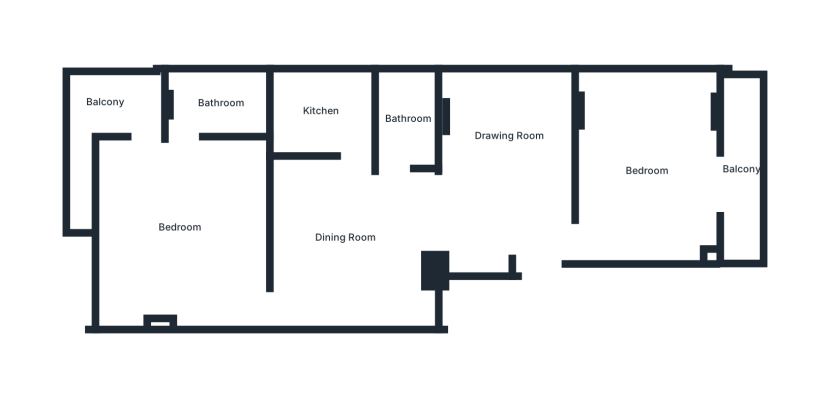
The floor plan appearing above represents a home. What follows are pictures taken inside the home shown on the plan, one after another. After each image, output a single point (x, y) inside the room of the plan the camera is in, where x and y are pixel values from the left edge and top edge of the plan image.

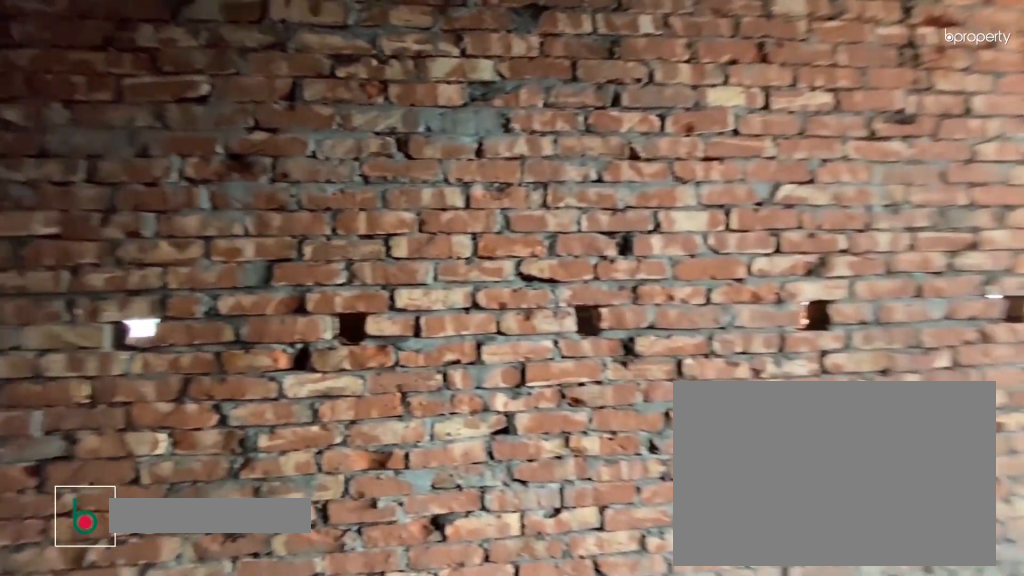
(349, 235)
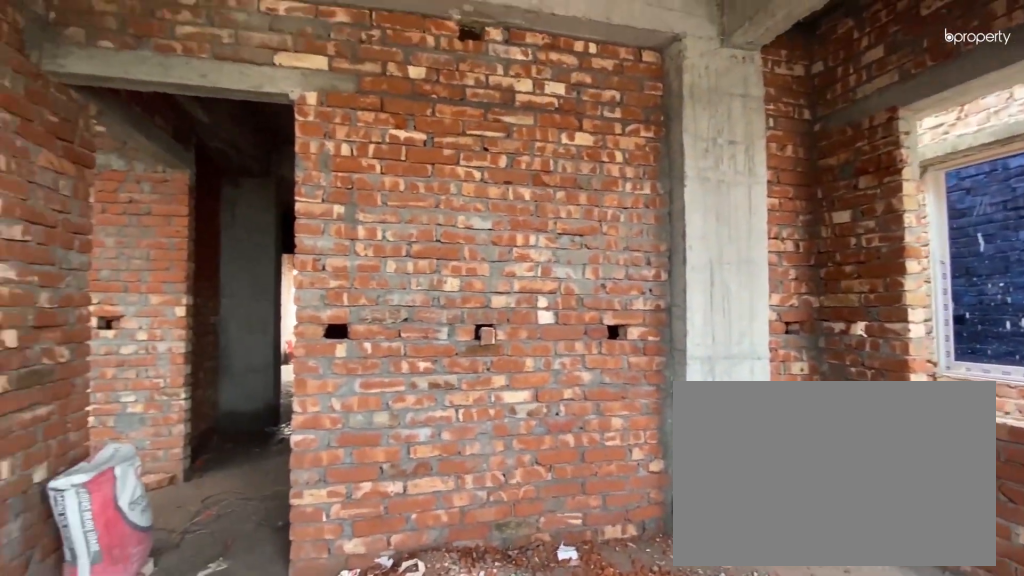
(644, 172)
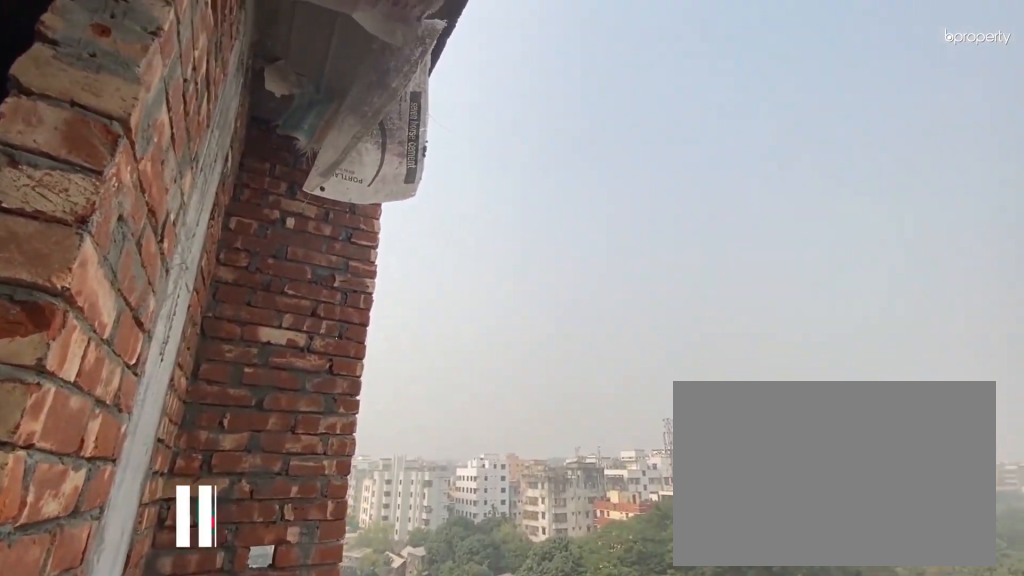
(744, 169)
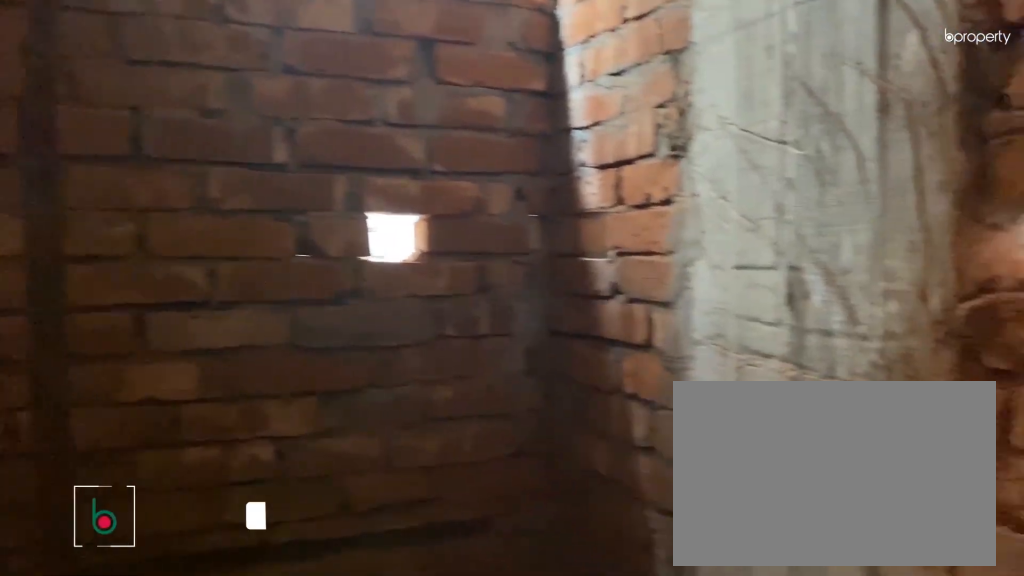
(409, 120)
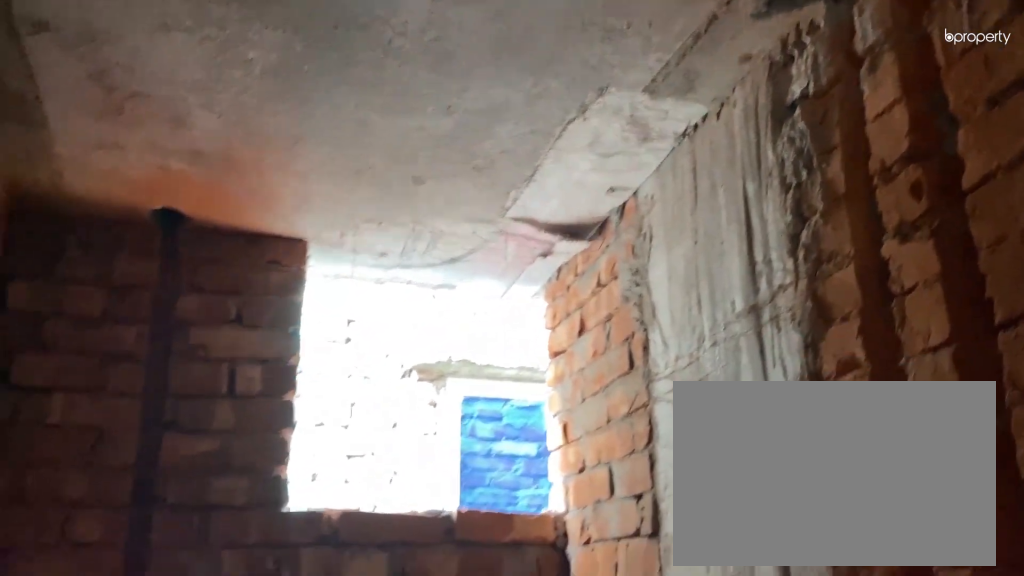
(409, 120)
